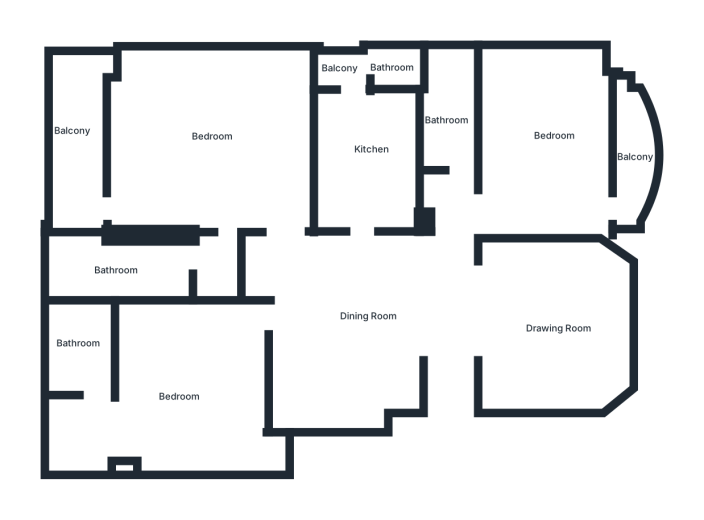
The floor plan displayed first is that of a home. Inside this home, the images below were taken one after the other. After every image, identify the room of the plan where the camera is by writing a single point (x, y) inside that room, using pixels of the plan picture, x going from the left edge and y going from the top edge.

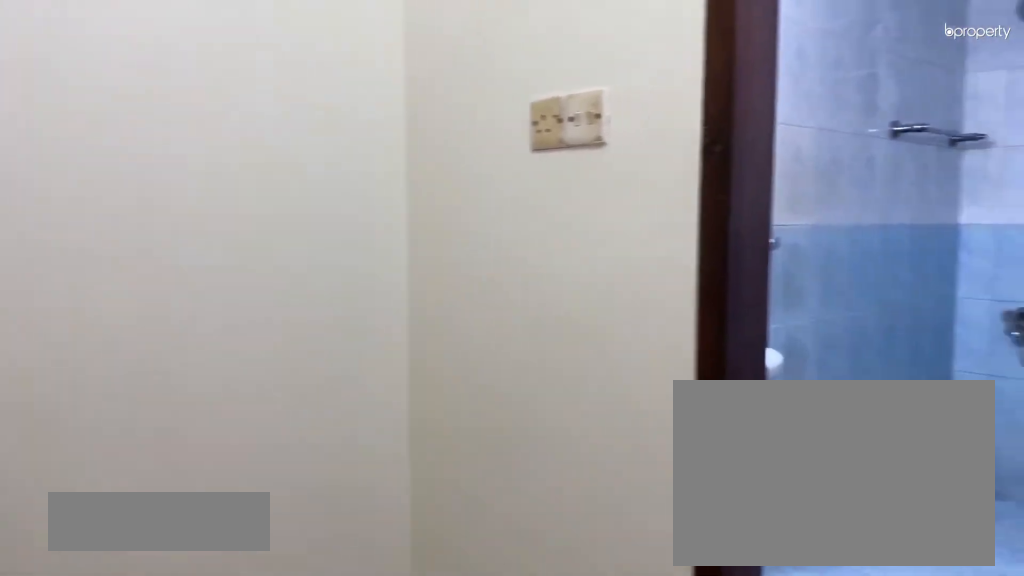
(209, 264)
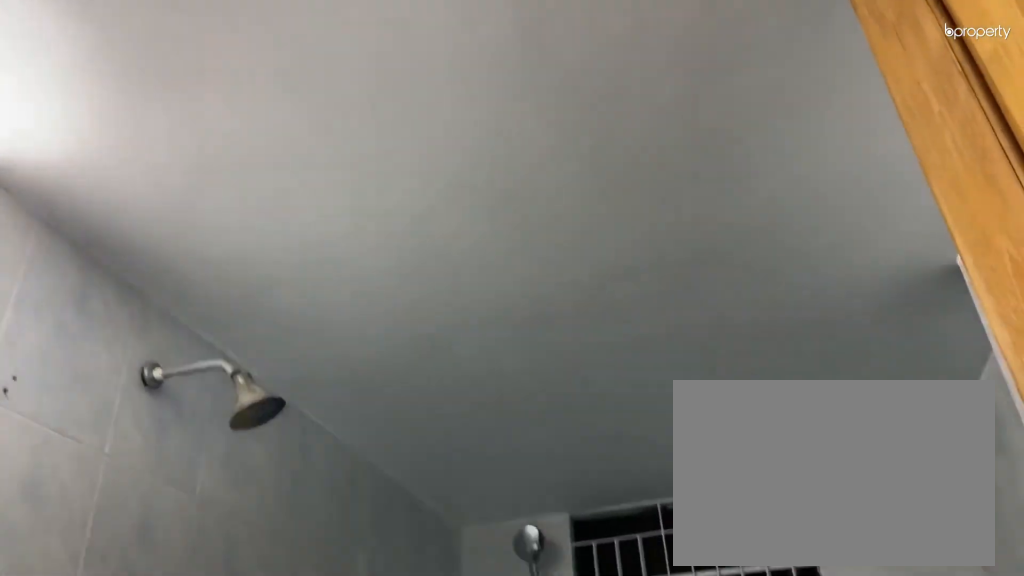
(121, 269)
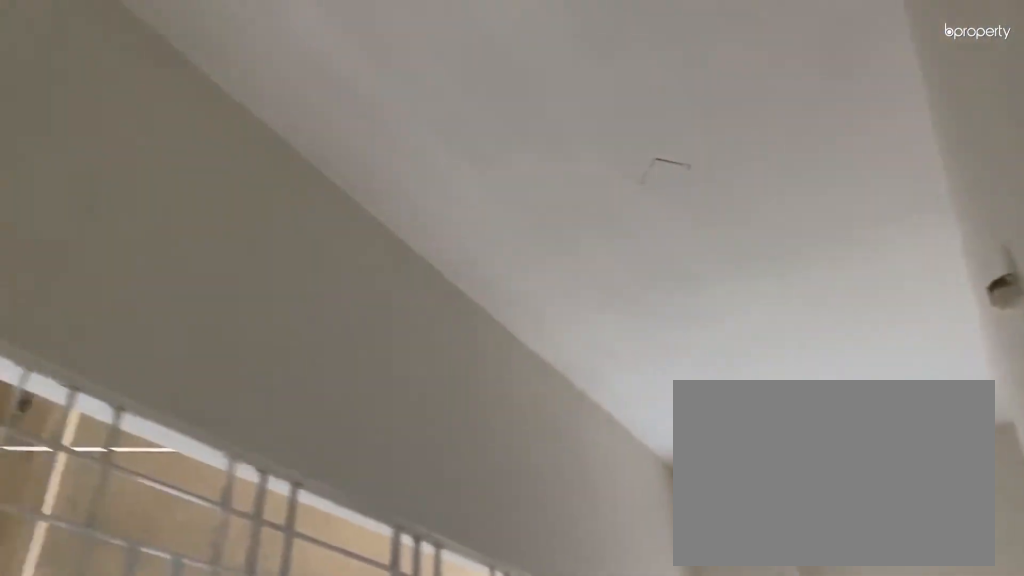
(74, 126)
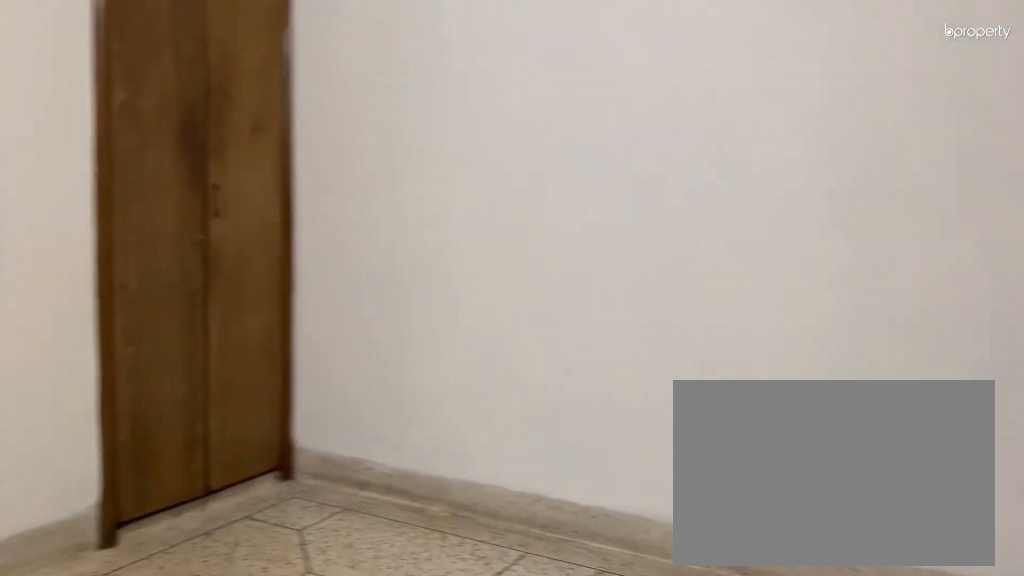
(191, 399)
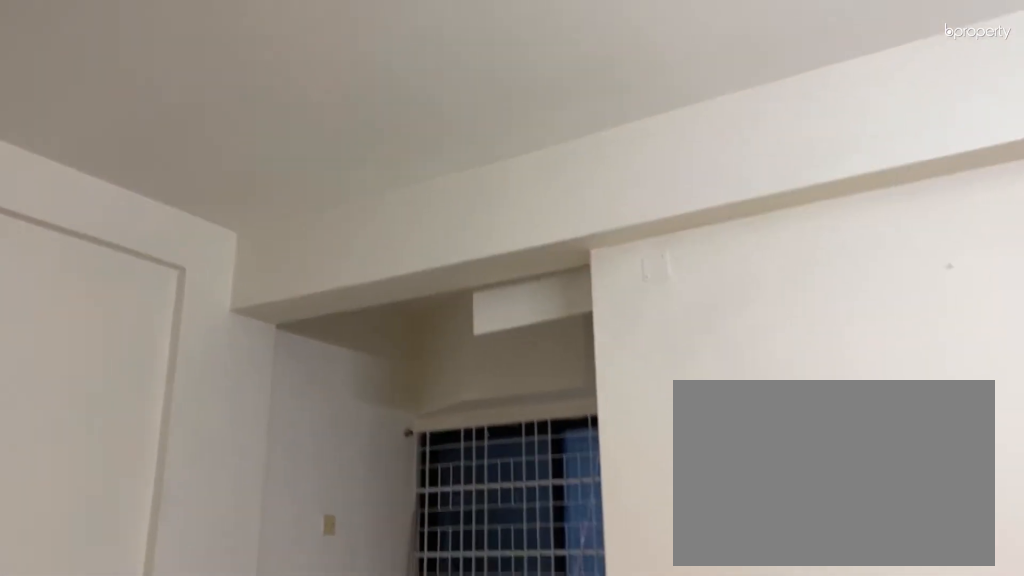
(191, 399)
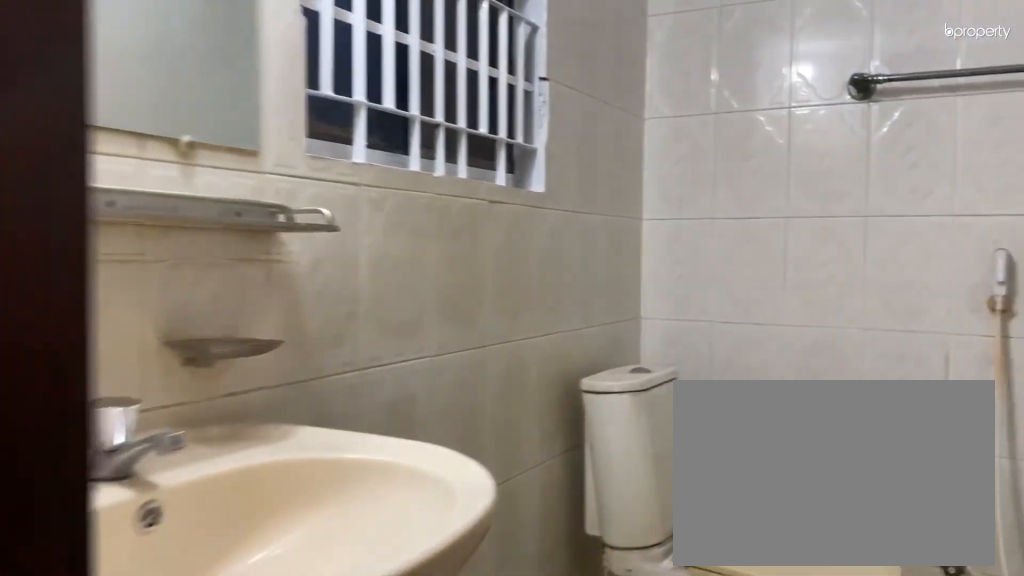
(78, 348)
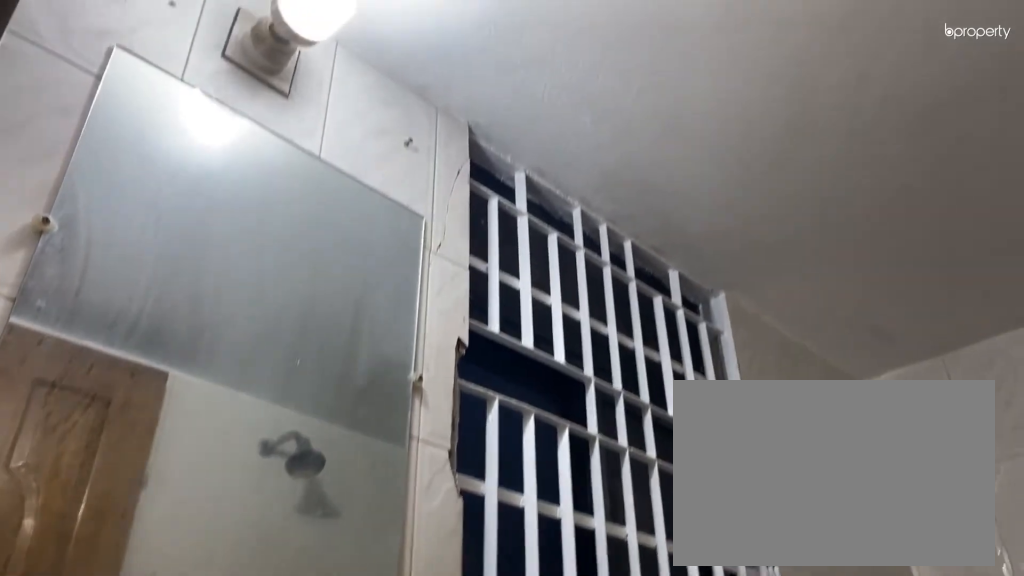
(78, 348)
